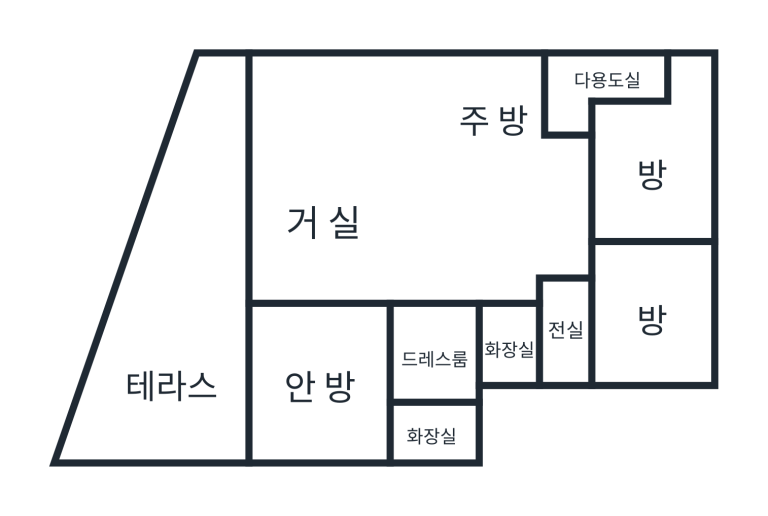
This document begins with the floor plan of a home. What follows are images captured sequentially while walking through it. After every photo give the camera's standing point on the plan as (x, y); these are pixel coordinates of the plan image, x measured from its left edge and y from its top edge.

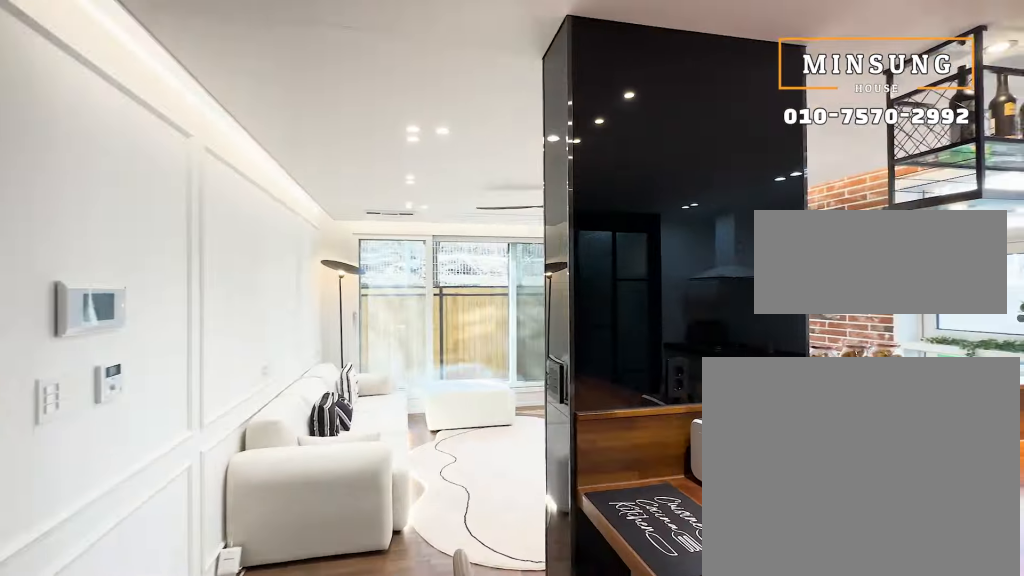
(544, 175)
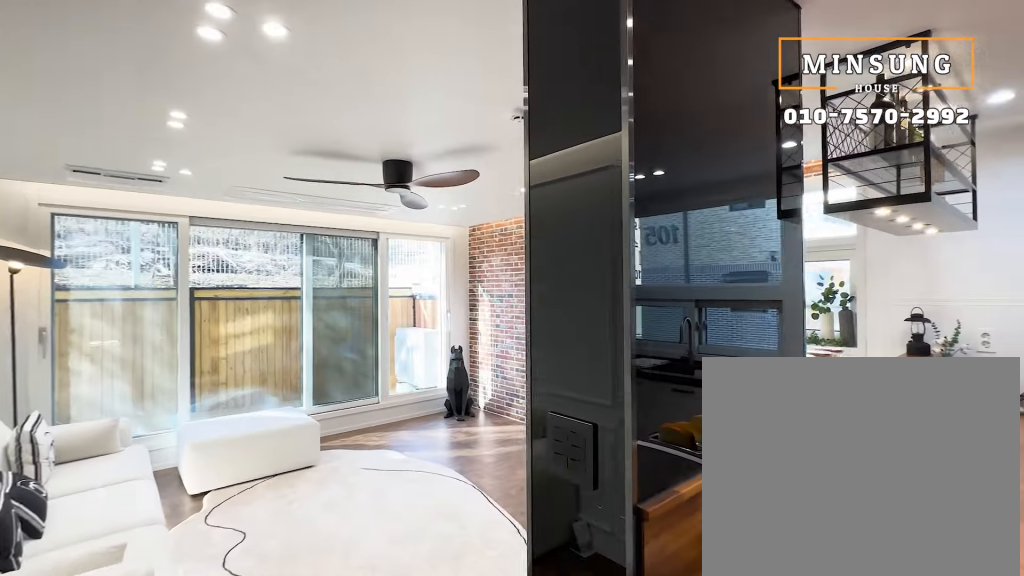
(504, 187)
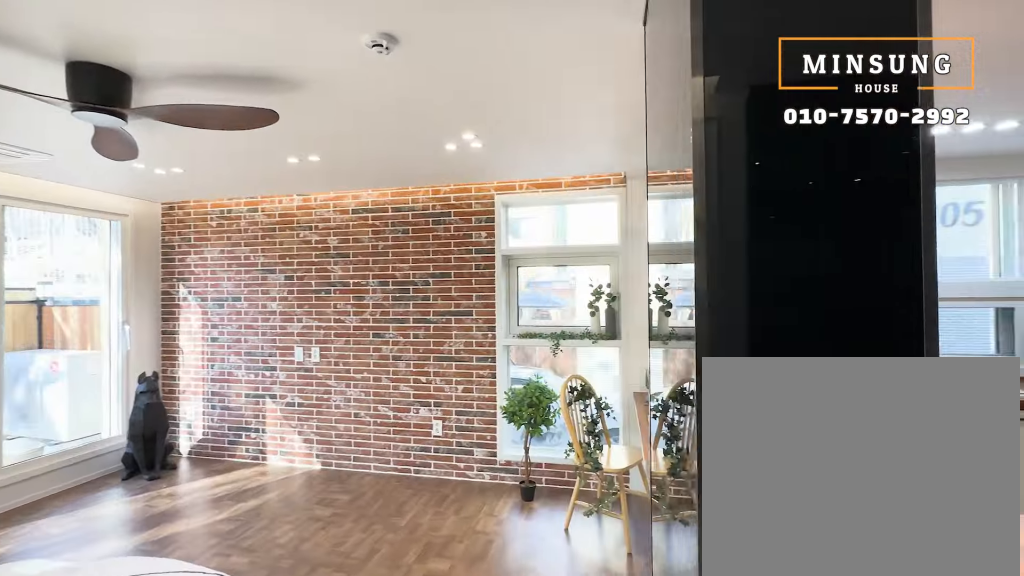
(452, 199)
